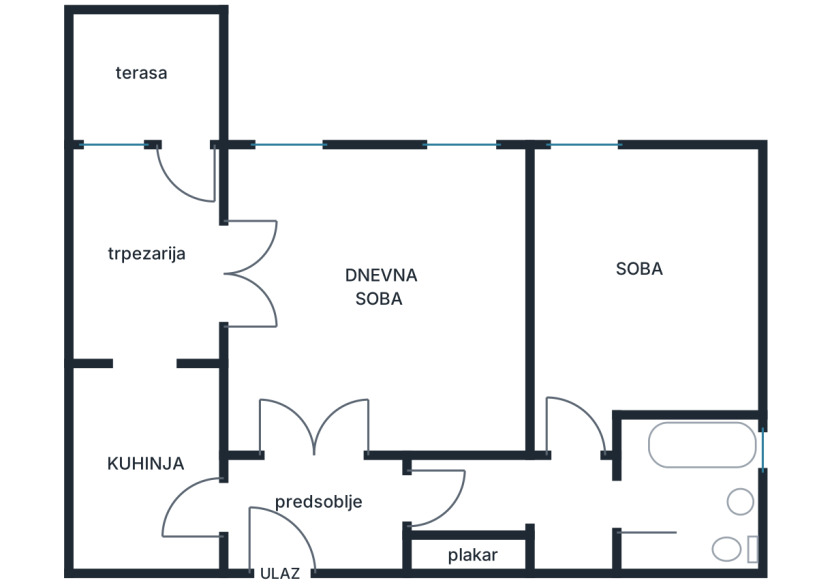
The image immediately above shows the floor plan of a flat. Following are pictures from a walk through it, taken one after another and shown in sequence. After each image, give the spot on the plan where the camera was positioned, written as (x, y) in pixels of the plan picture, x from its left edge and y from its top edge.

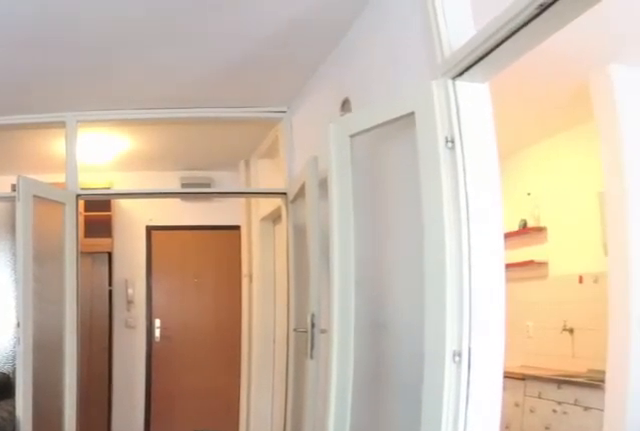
(354, 196)
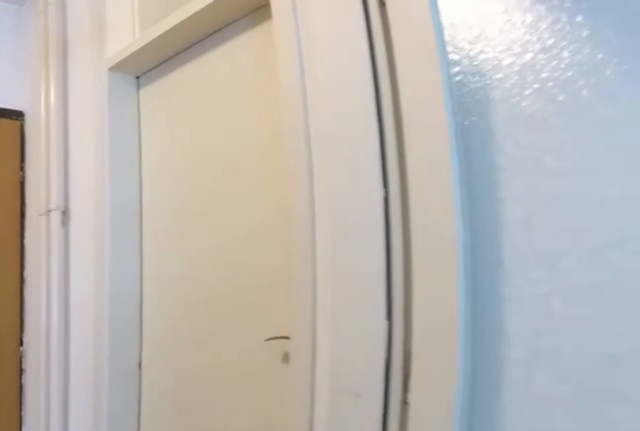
(333, 406)
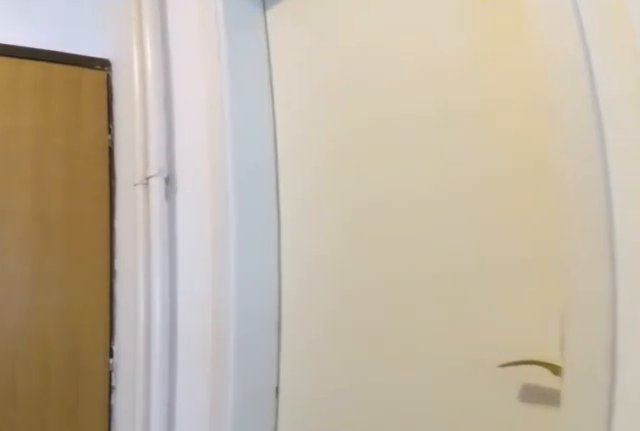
(334, 434)
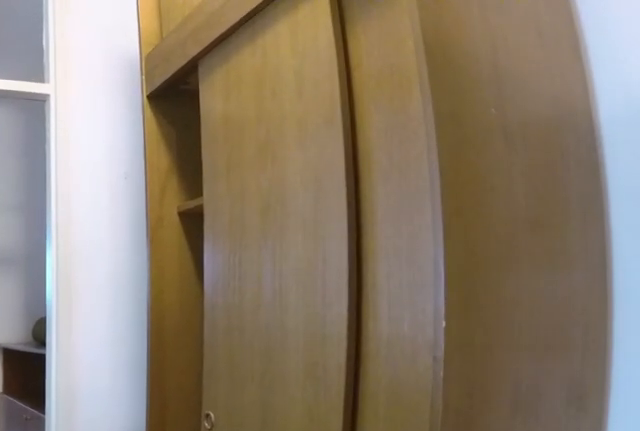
(309, 506)
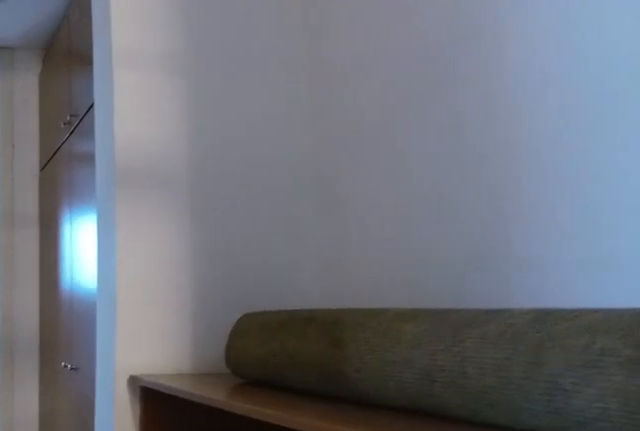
(387, 507)
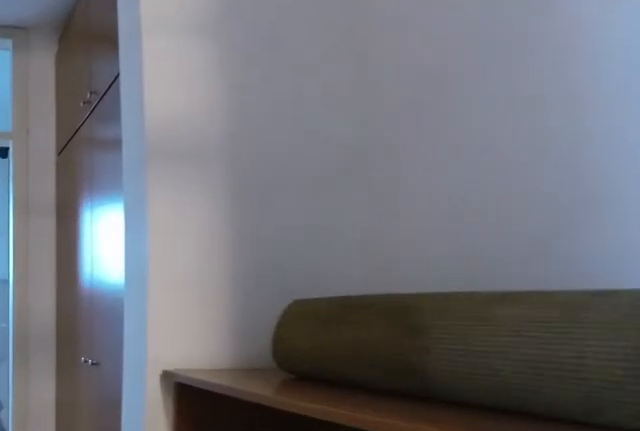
(398, 507)
